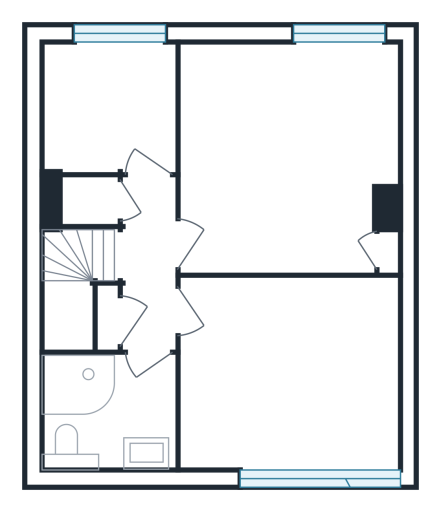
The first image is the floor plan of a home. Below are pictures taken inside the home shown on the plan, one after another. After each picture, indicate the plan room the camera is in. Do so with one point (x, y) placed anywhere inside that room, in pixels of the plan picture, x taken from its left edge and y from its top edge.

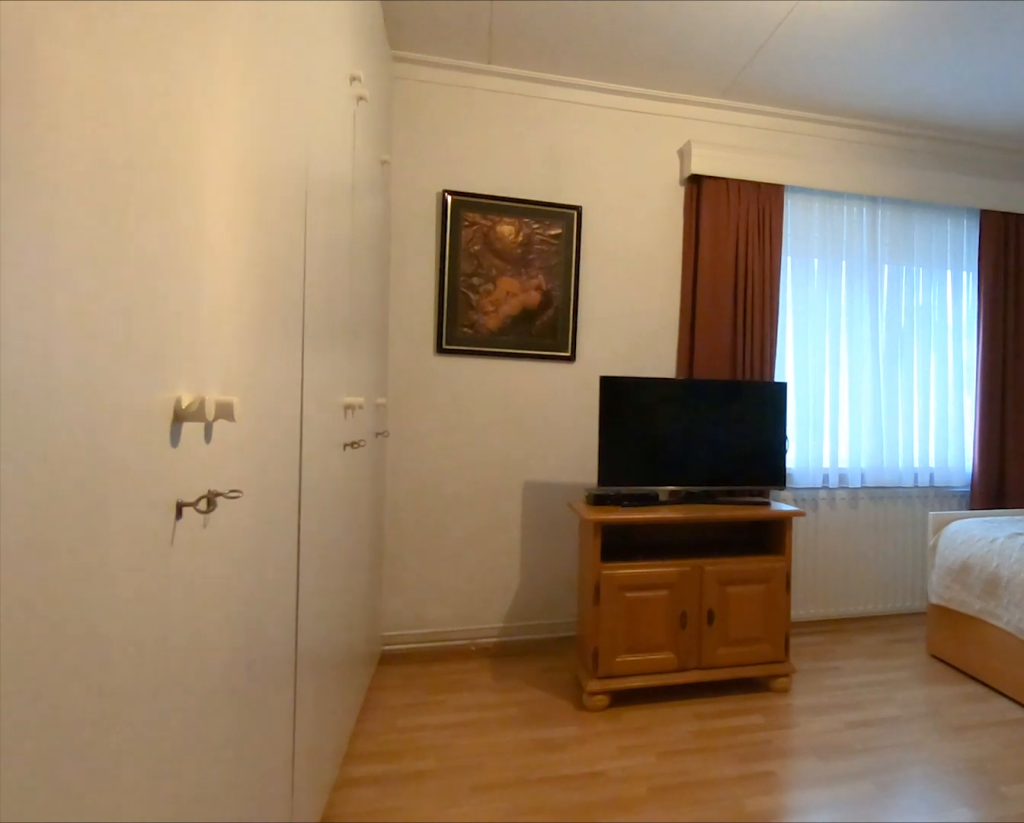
(284, 154)
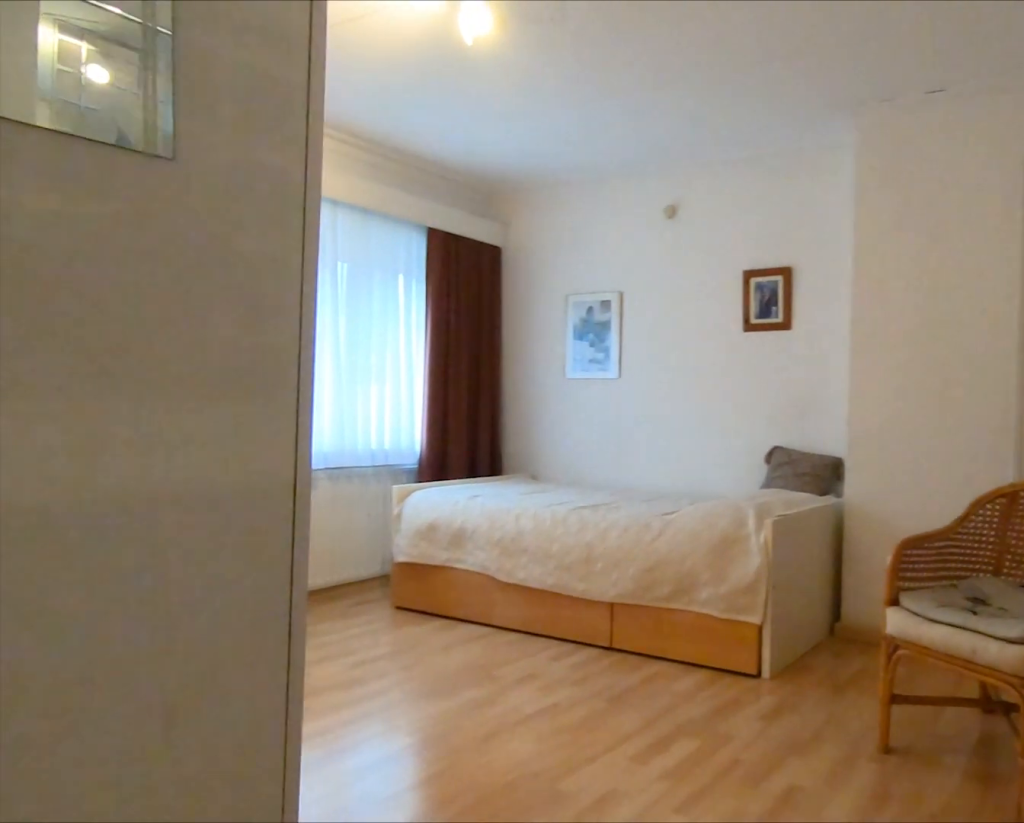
(284, 154)
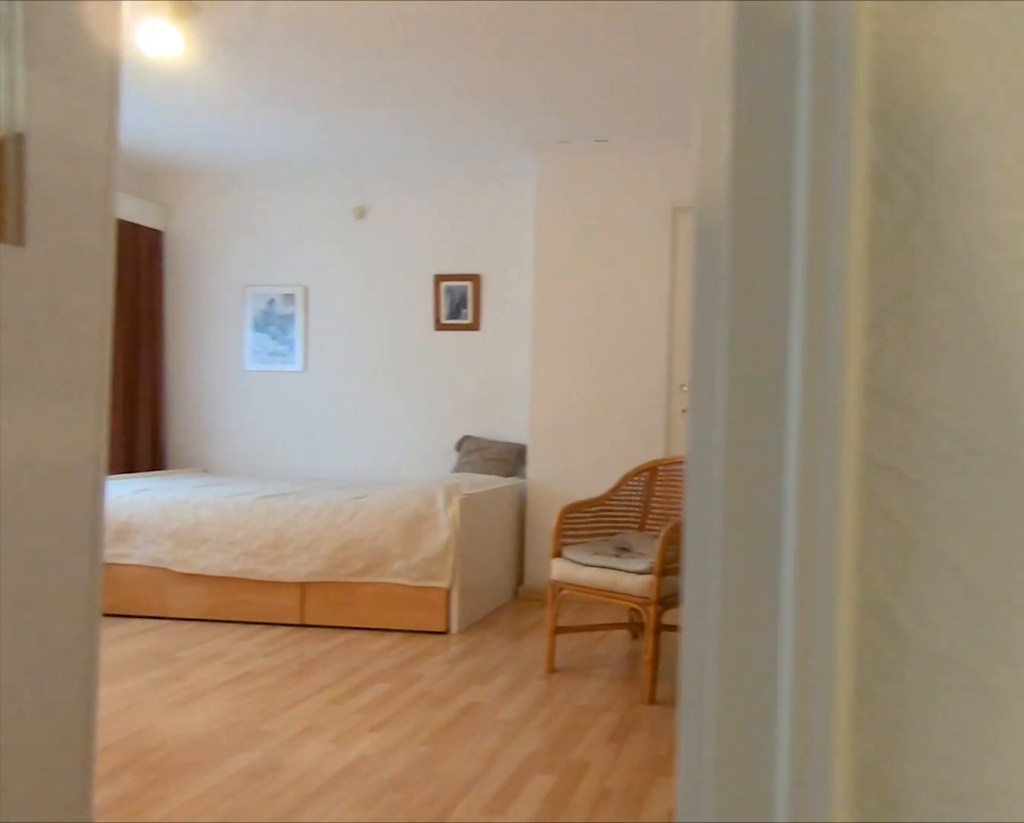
(147, 262)
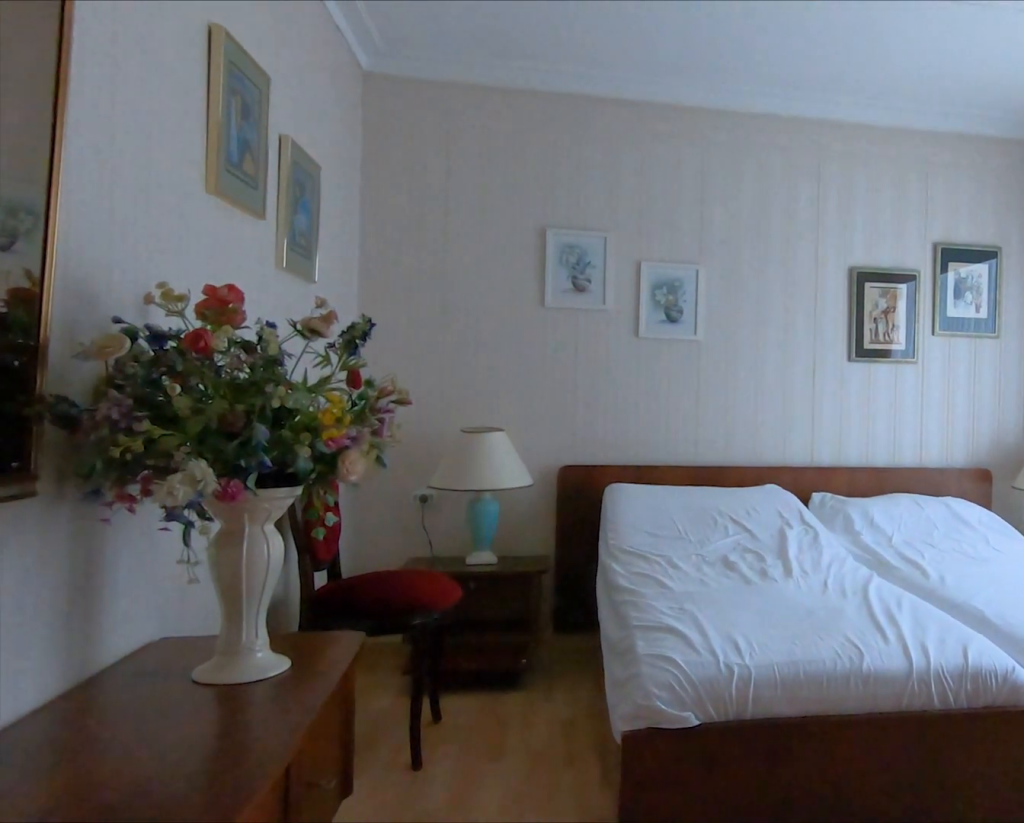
(288, 283)
